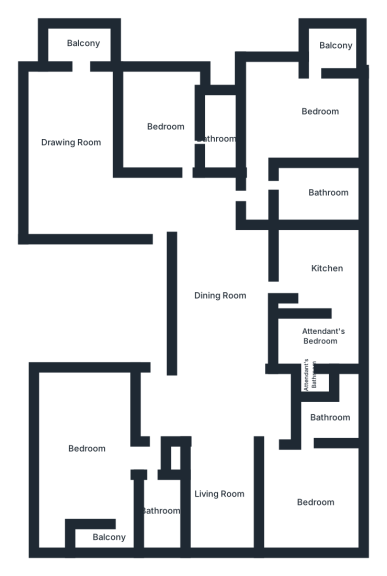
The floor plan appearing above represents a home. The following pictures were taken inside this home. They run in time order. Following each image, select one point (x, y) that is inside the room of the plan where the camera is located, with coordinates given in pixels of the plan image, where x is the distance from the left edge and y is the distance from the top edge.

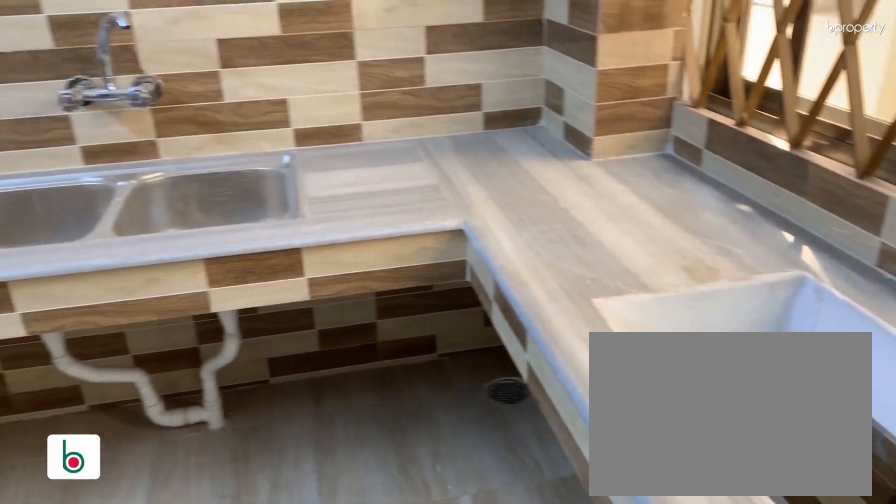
(302, 283)
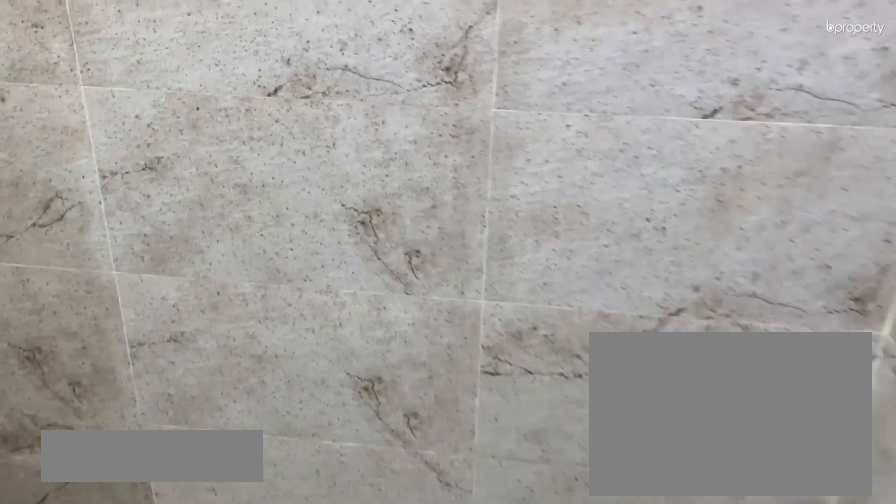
(329, 417)
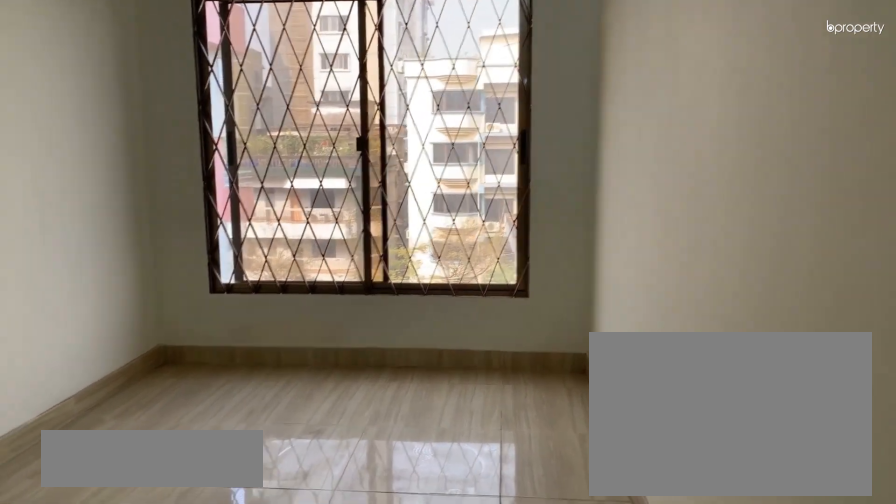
(215, 498)
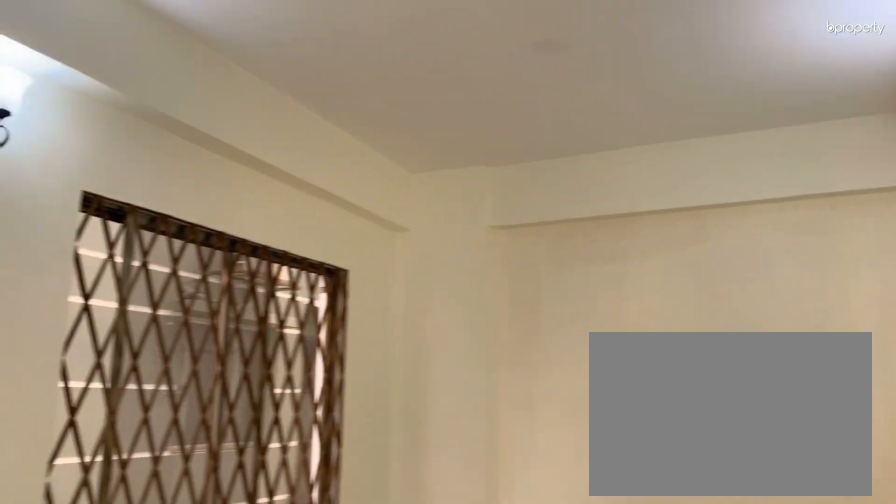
(82, 454)
